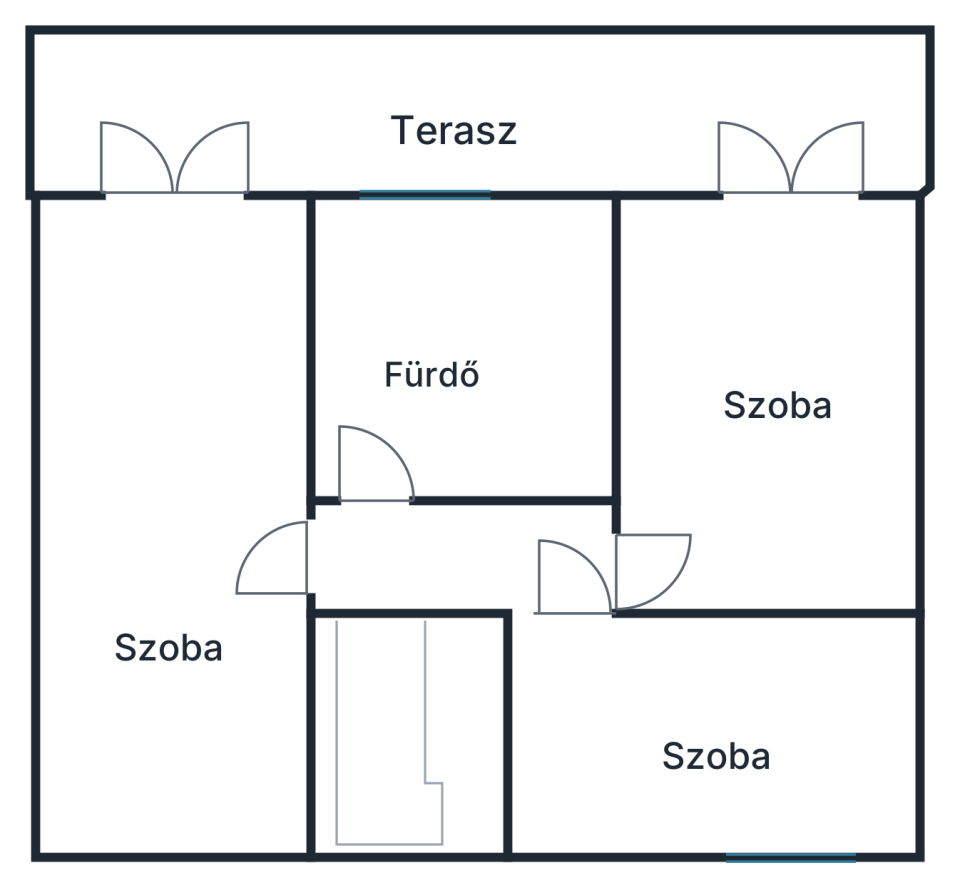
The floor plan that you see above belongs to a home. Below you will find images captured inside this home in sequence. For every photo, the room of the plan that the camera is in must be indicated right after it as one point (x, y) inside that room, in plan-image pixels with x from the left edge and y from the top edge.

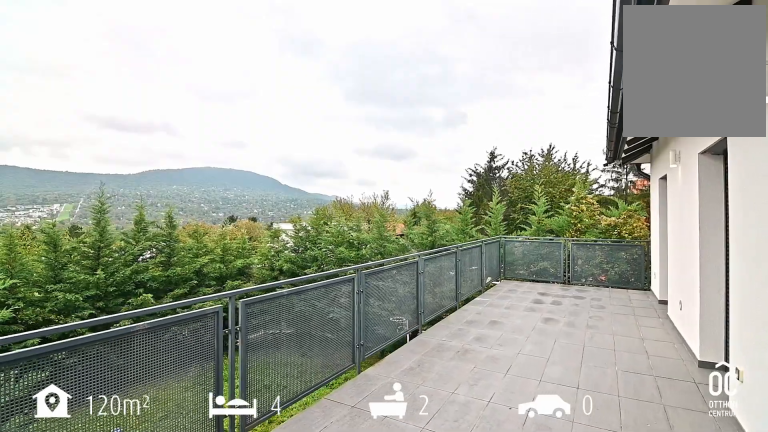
(494, 113)
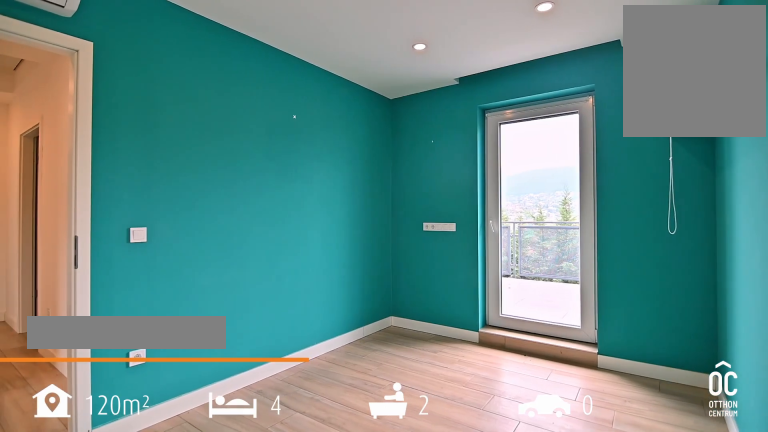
(767, 412)
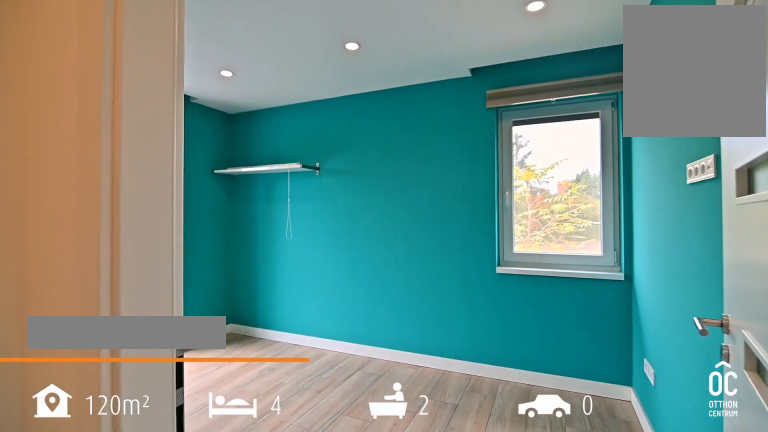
(767, 412)
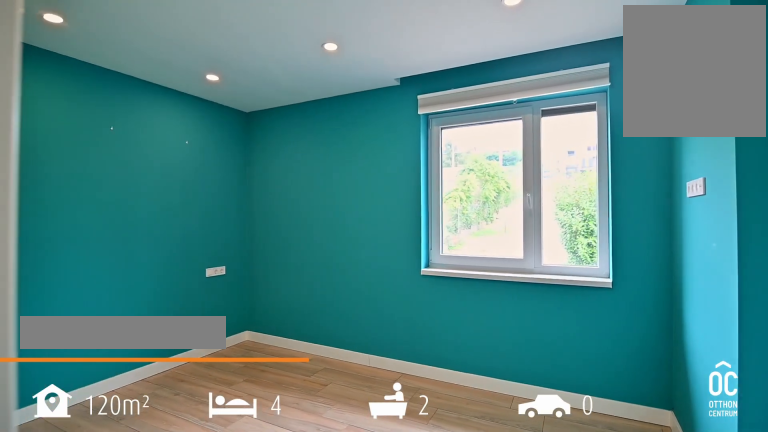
(712, 736)
